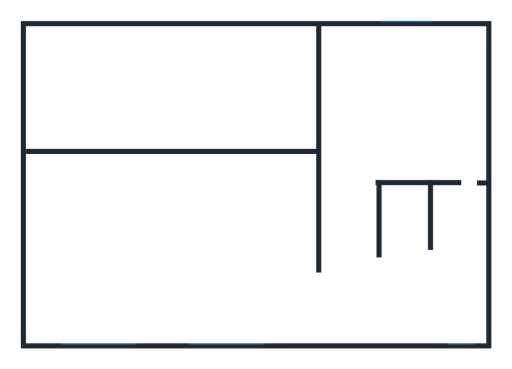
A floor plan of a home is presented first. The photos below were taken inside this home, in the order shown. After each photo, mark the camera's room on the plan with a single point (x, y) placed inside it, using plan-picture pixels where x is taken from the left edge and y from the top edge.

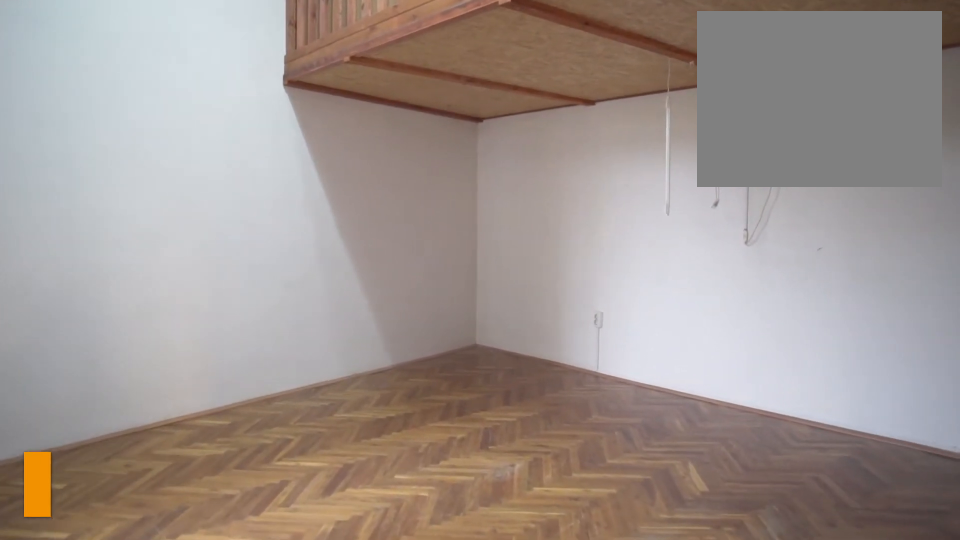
(215, 271)
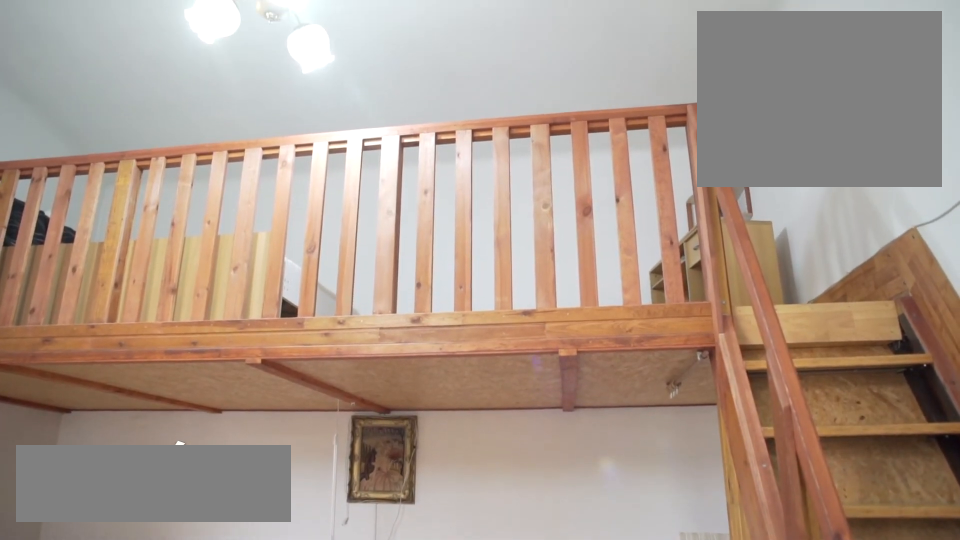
(235, 299)
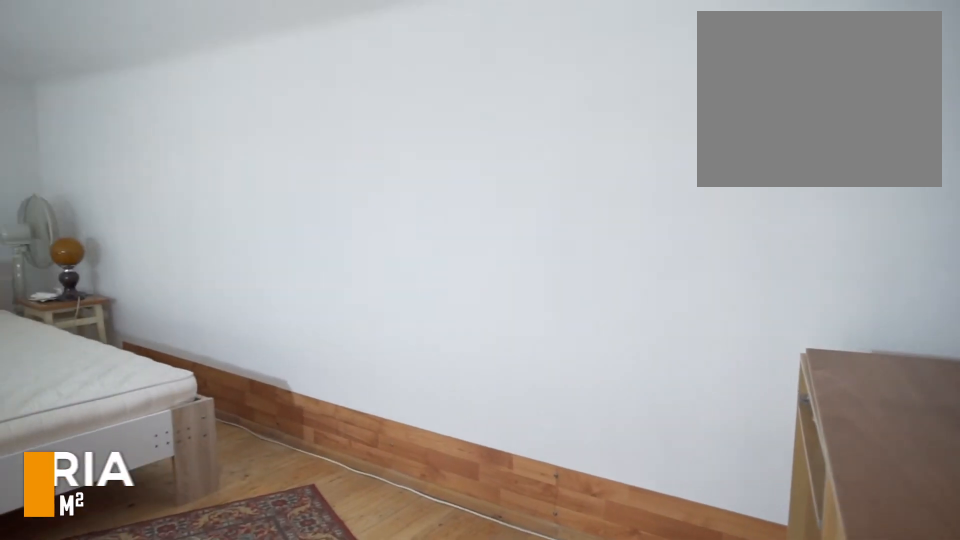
(293, 126)
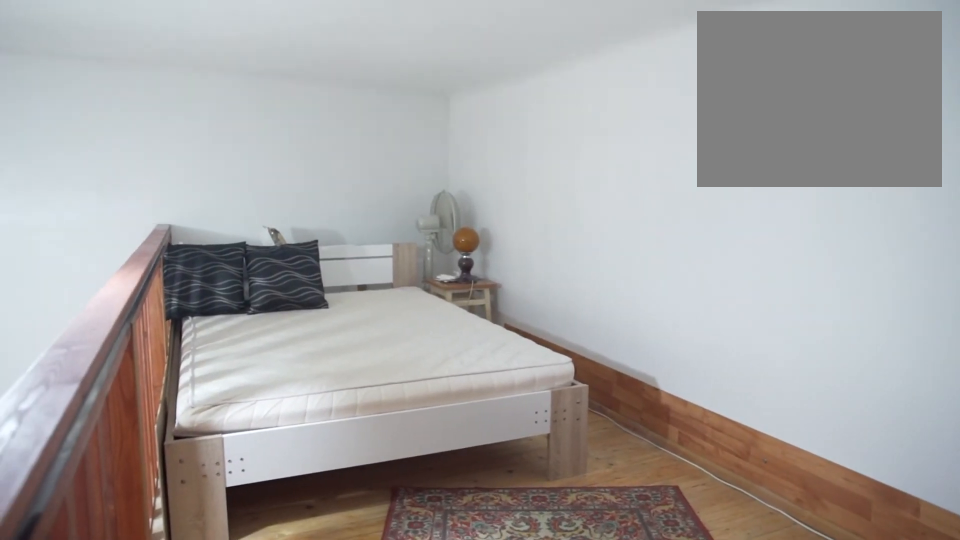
(293, 127)
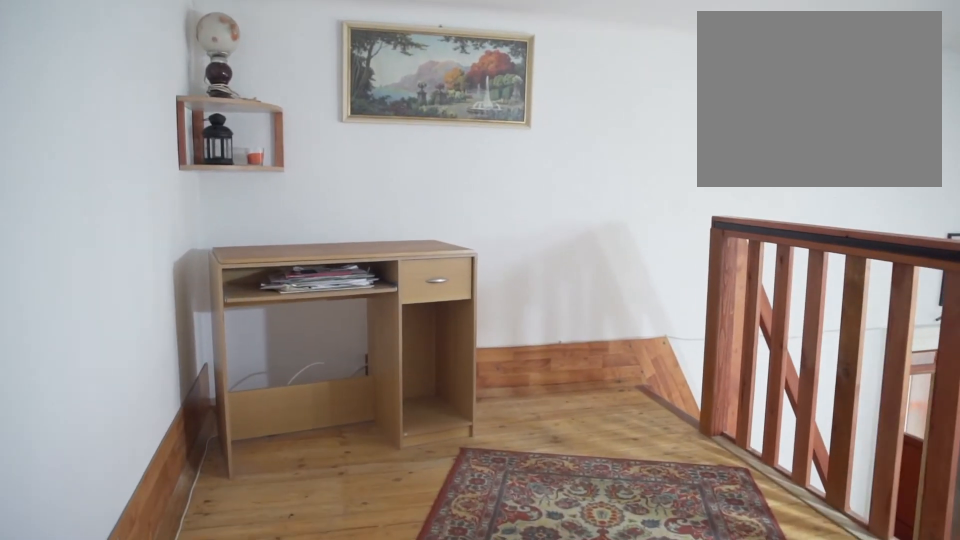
(158, 63)
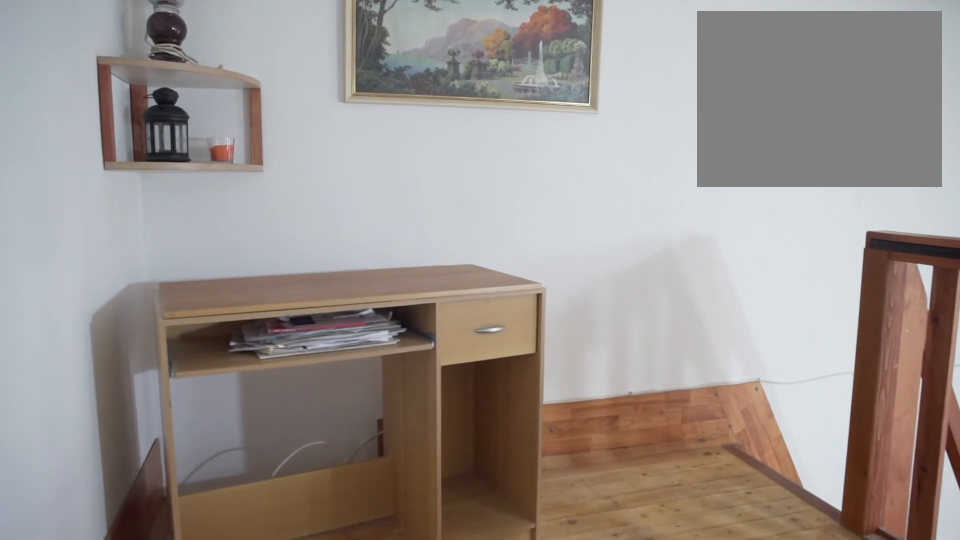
(158, 63)
